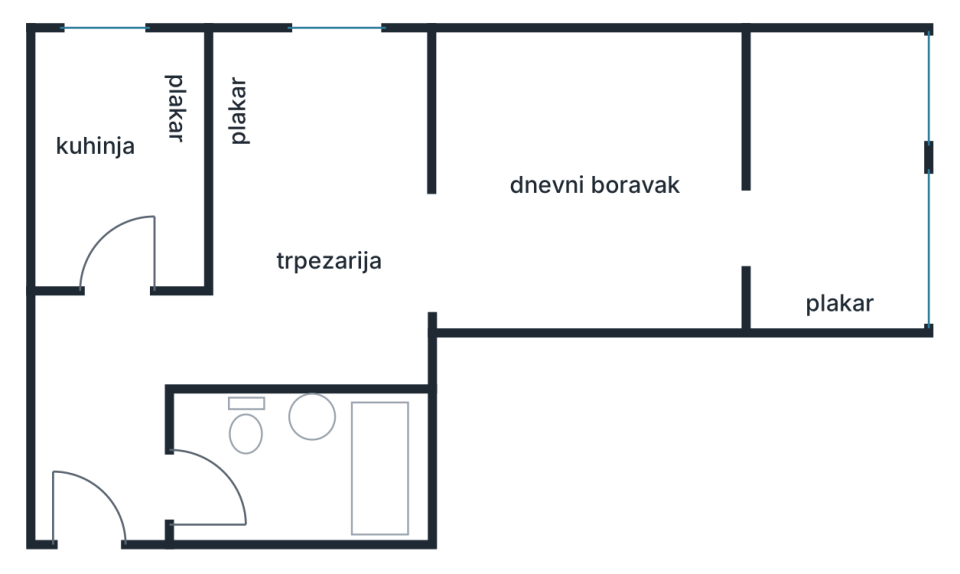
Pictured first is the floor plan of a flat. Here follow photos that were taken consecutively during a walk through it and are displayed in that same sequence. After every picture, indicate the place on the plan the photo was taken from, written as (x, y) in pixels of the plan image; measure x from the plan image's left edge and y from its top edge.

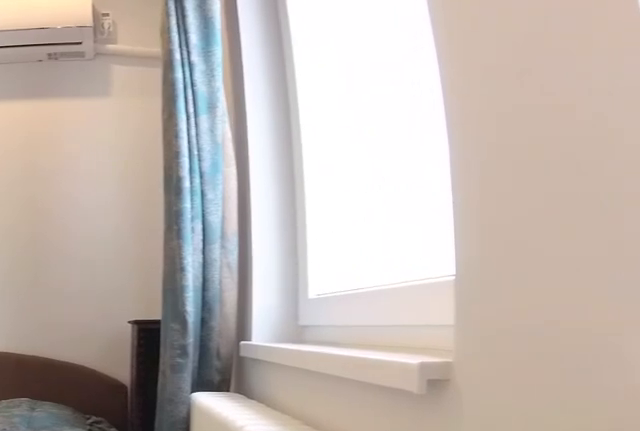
(862, 236)
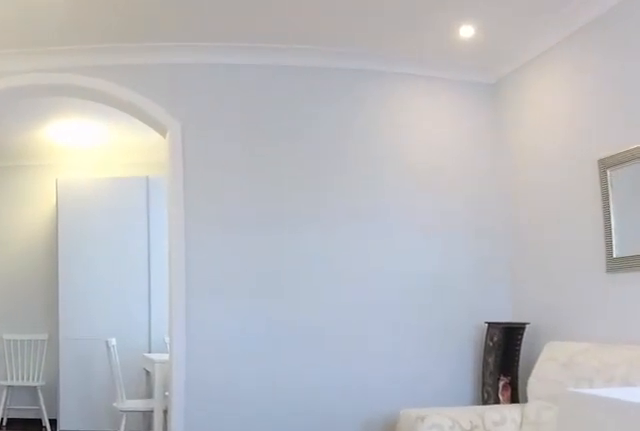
(801, 221)
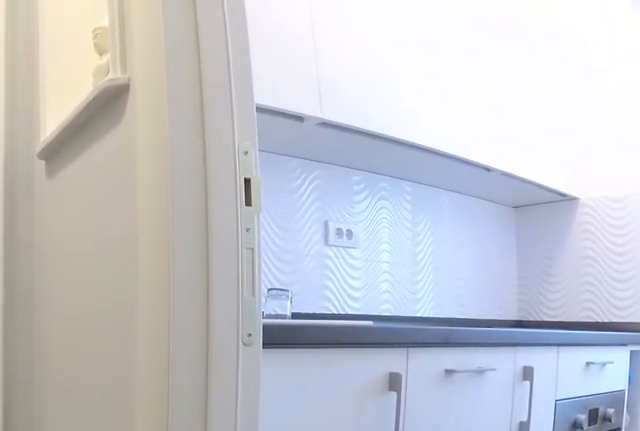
(132, 341)
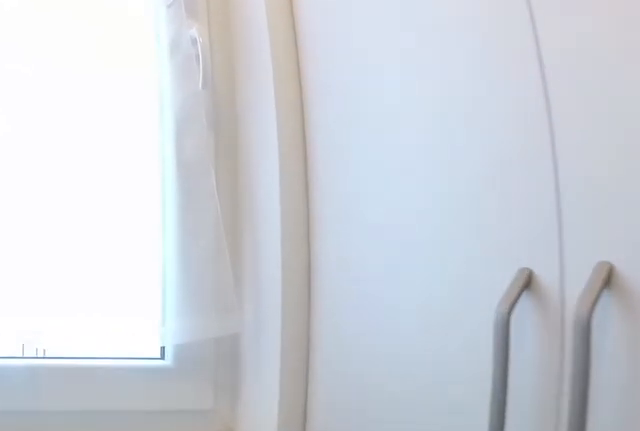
(120, 137)
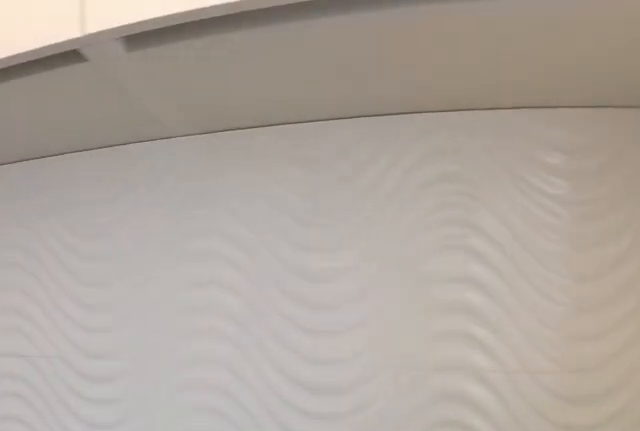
(139, 57)
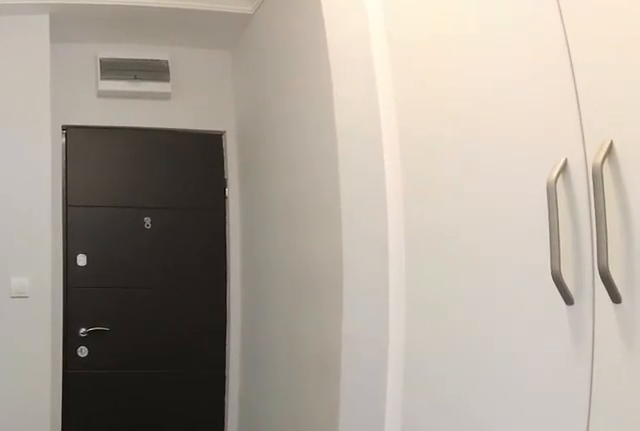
(120, 286)
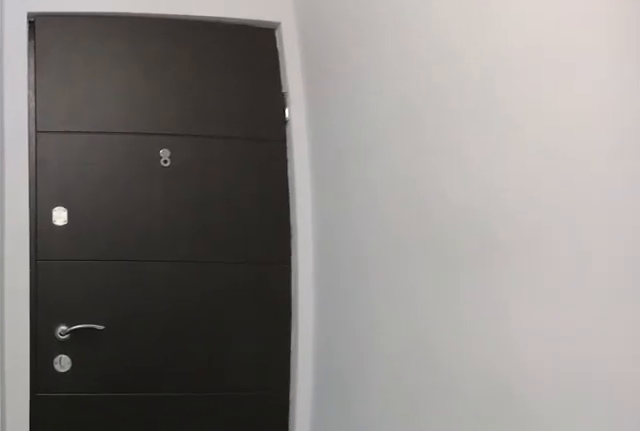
(117, 413)
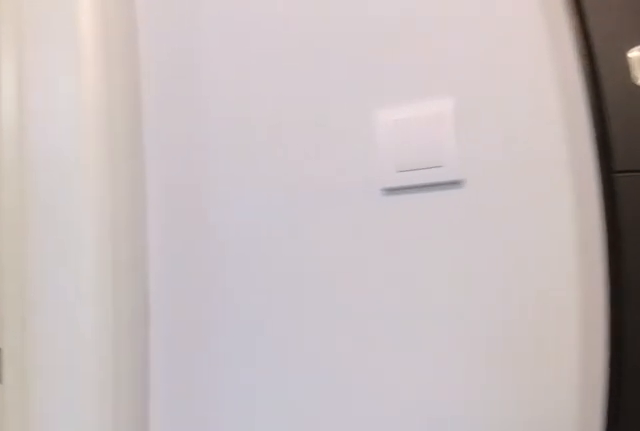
(121, 489)
